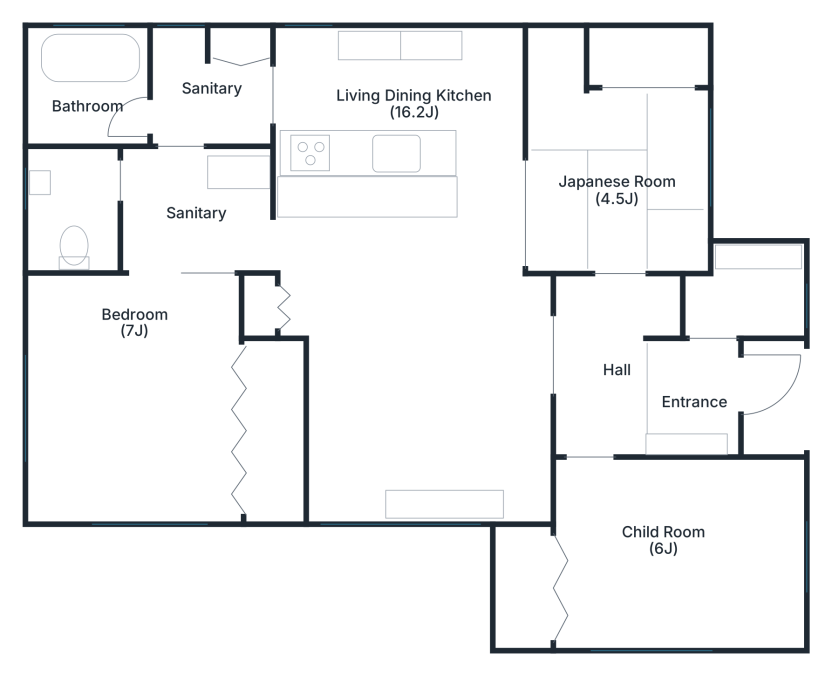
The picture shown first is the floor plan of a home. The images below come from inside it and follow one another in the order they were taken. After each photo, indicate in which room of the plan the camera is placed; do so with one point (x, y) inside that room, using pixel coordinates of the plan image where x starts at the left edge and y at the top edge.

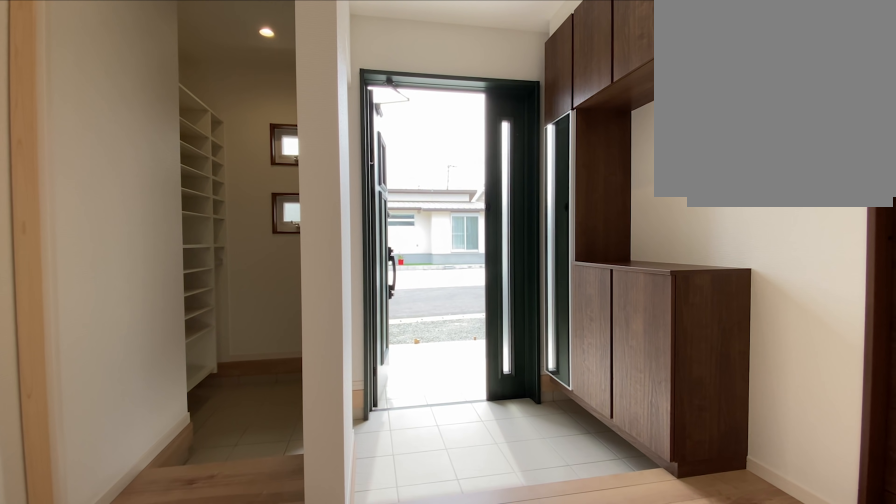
(691, 391)
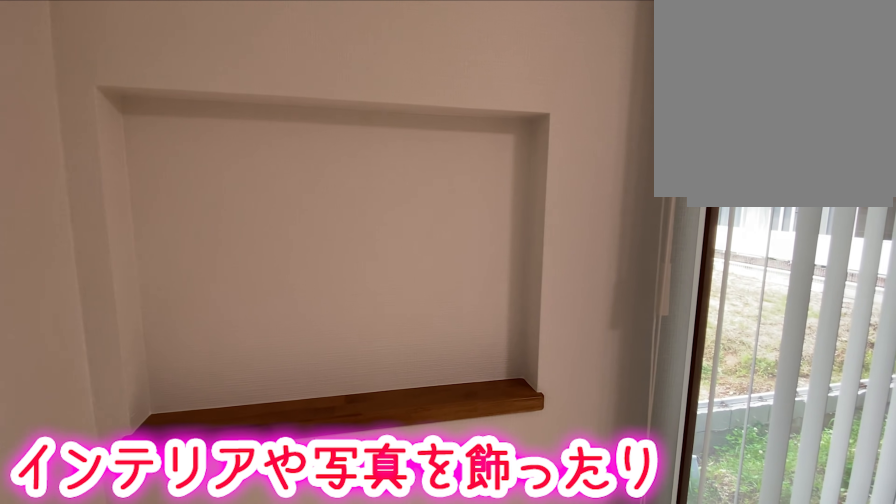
(418, 351)
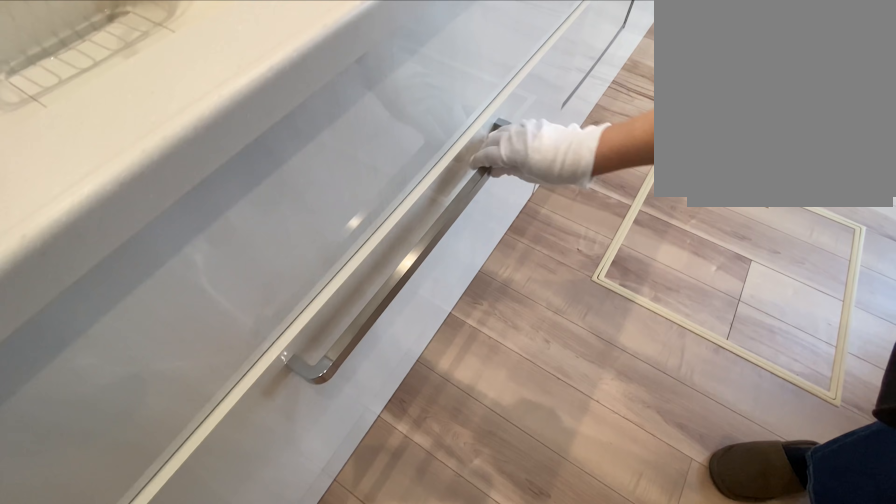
(371, 100)
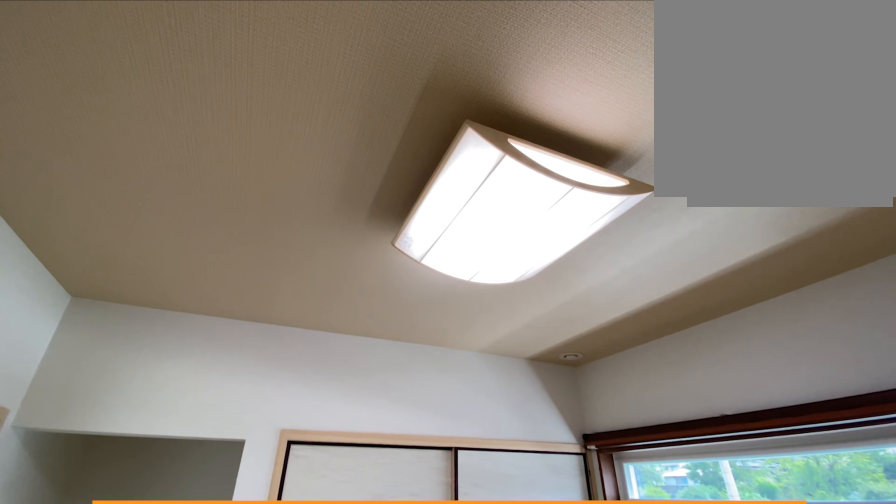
(616, 138)
